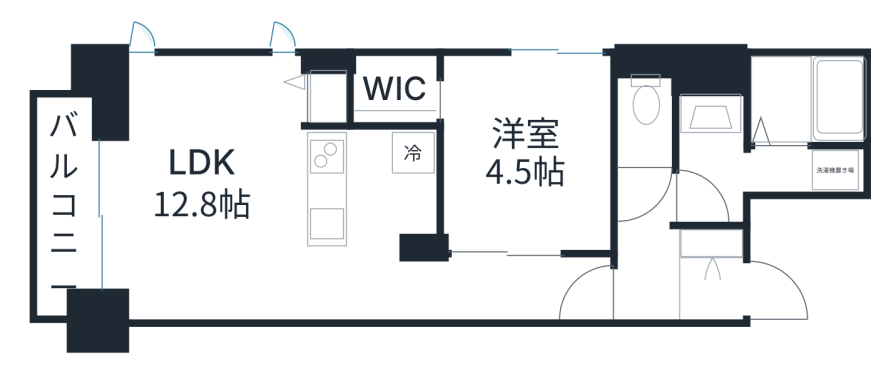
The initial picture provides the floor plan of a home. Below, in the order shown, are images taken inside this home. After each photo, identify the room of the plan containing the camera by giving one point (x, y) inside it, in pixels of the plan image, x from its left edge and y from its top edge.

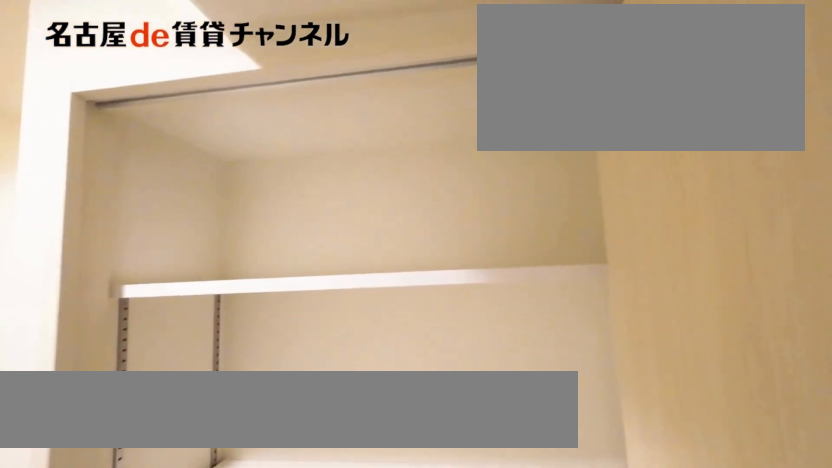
(713, 240)
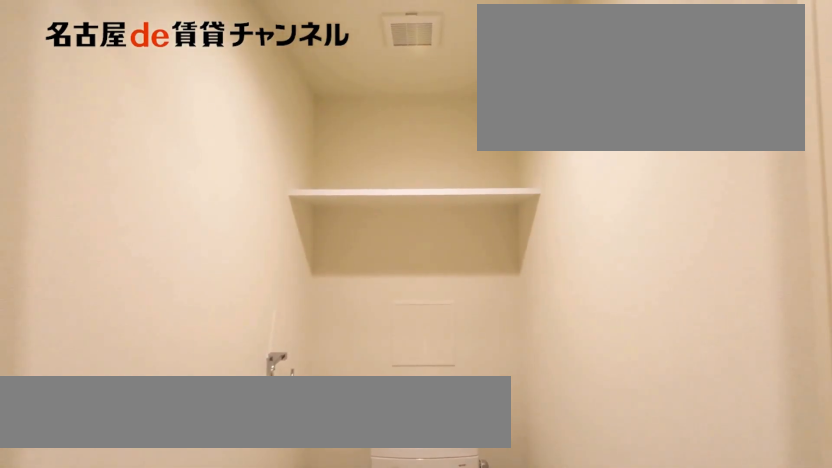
(647, 109)
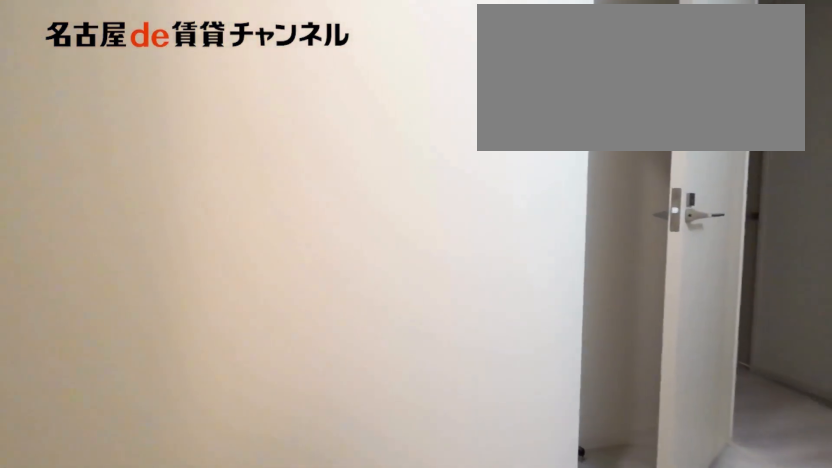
(762, 131)
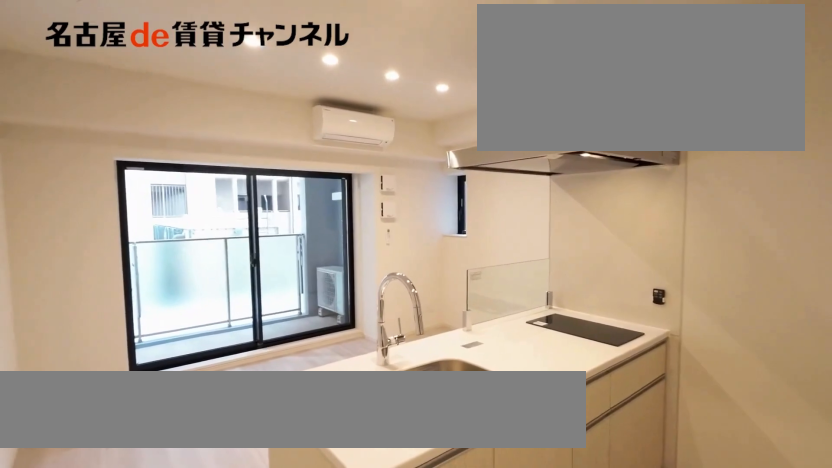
(374, 191)
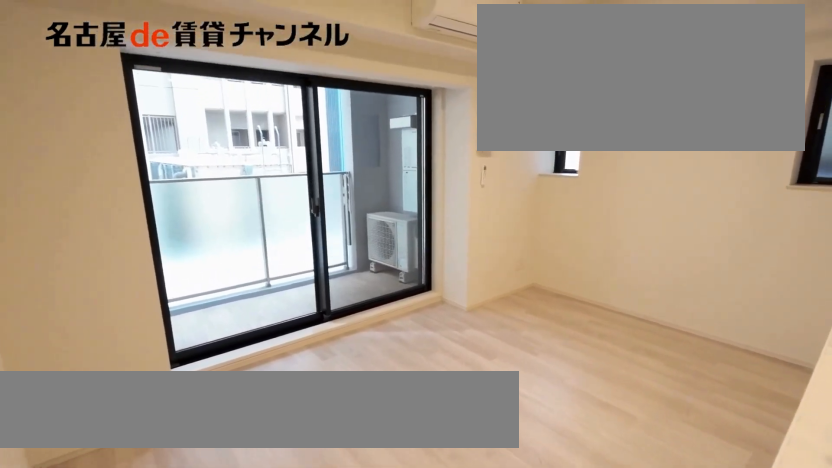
(201, 187)
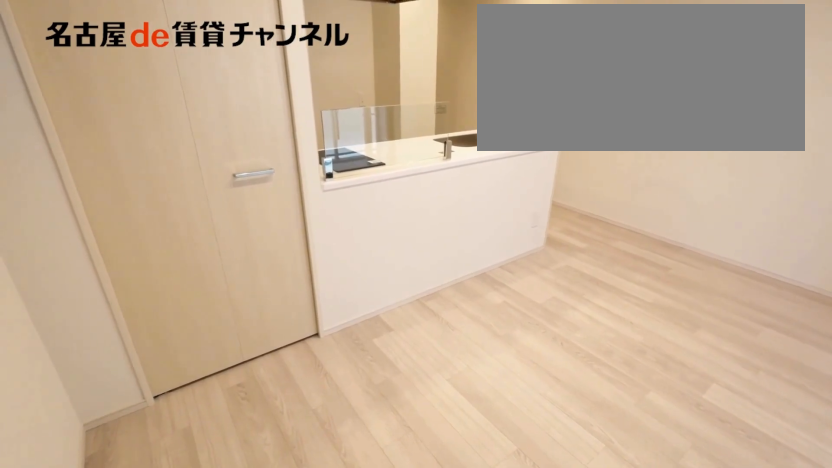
(201, 187)
